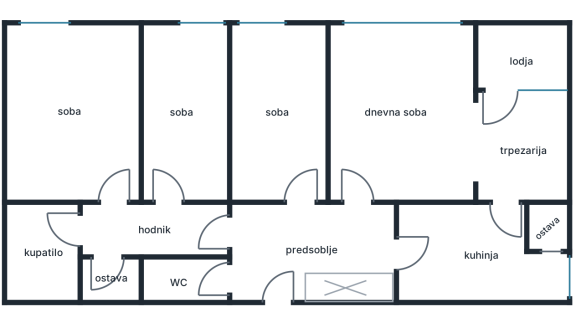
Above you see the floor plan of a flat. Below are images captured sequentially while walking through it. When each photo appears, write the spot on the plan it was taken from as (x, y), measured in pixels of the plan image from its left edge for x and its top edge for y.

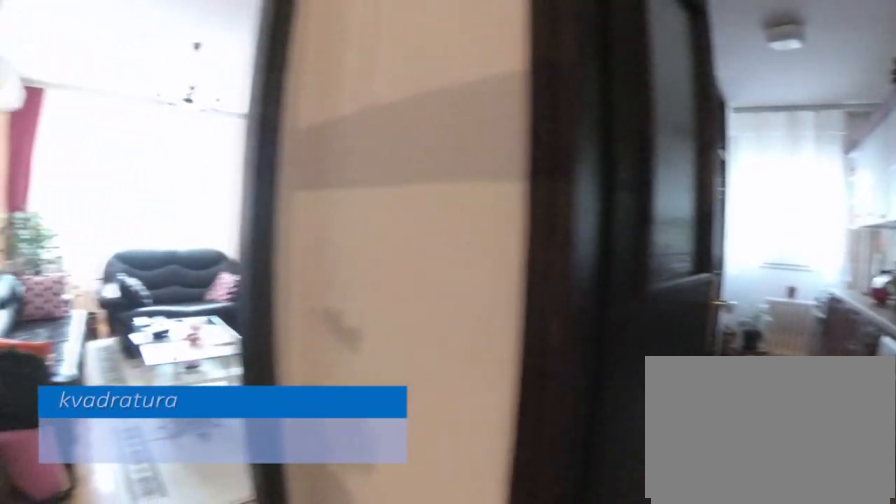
(377, 280)
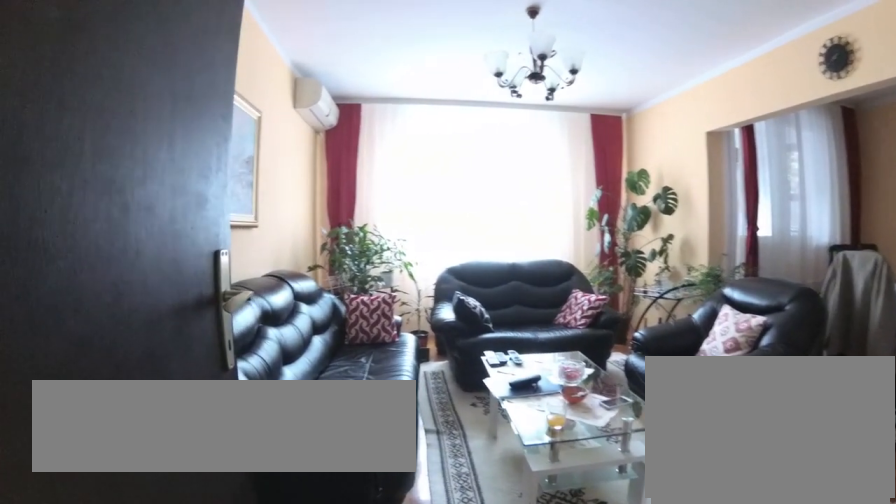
(368, 225)
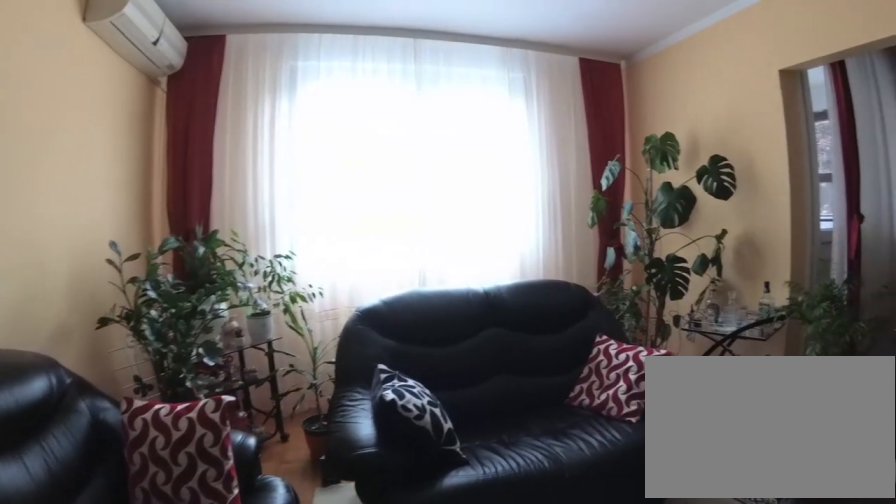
(369, 127)
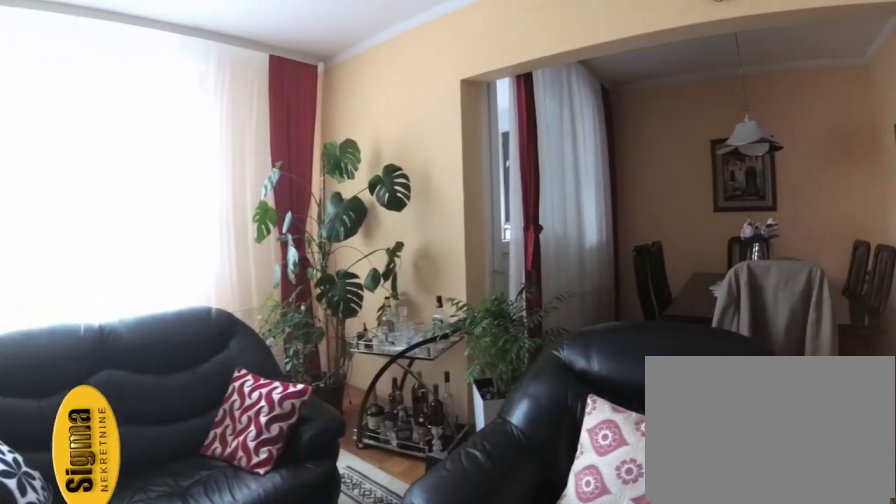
(359, 119)
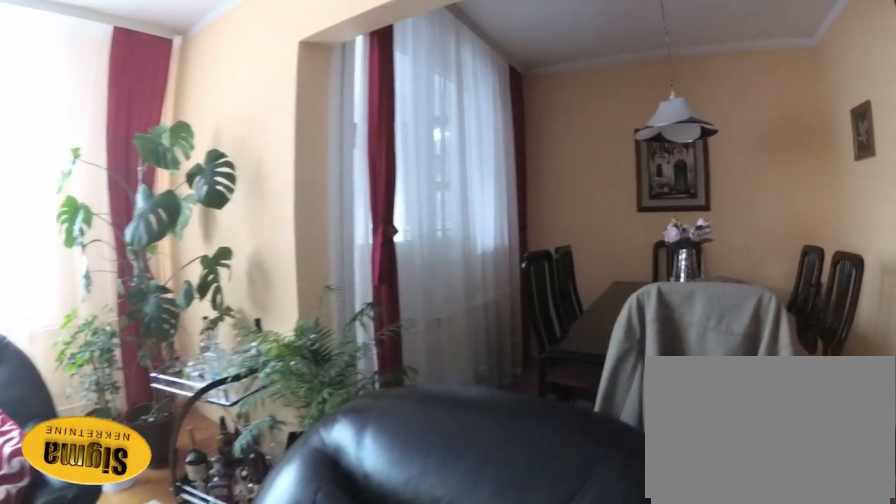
(370, 112)
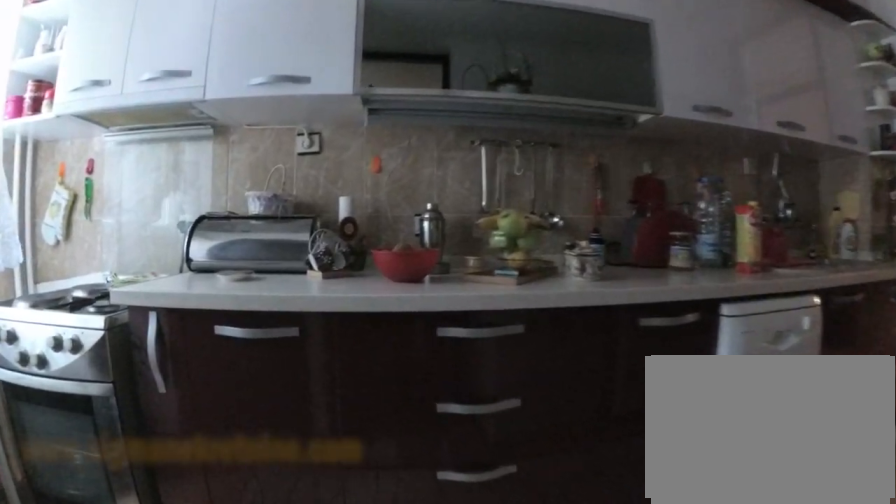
(497, 227)
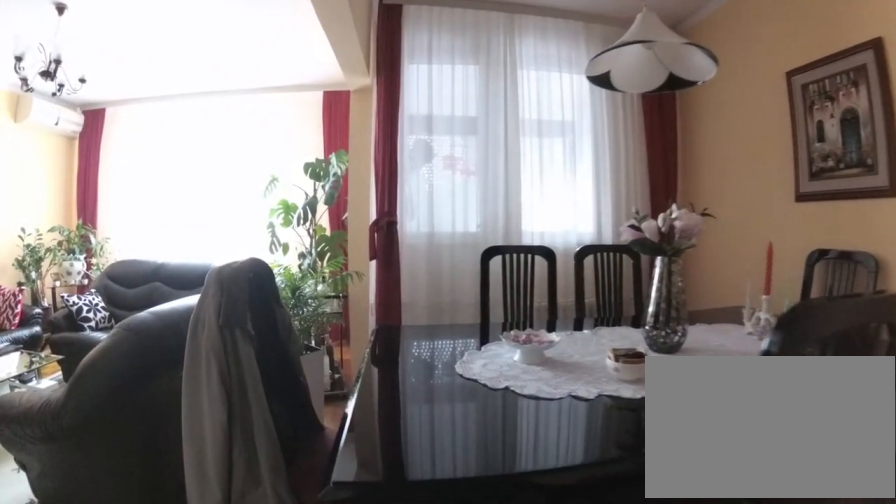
(497, 215)
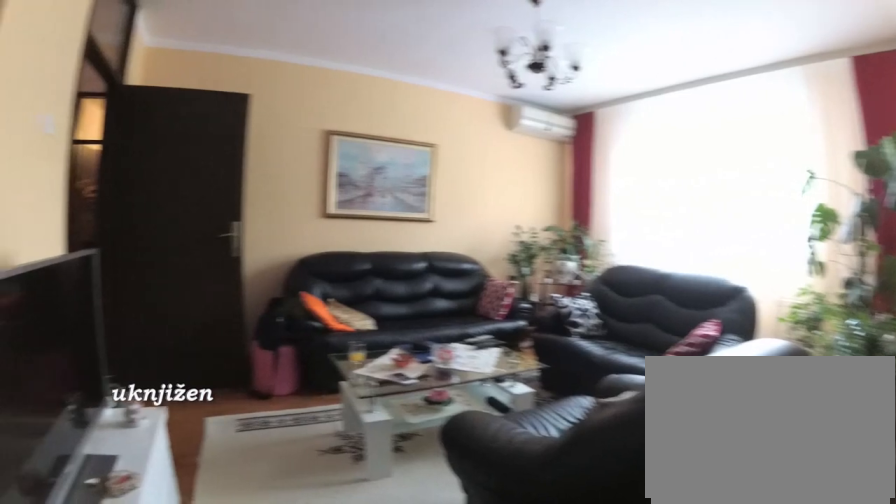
(491, 187)
